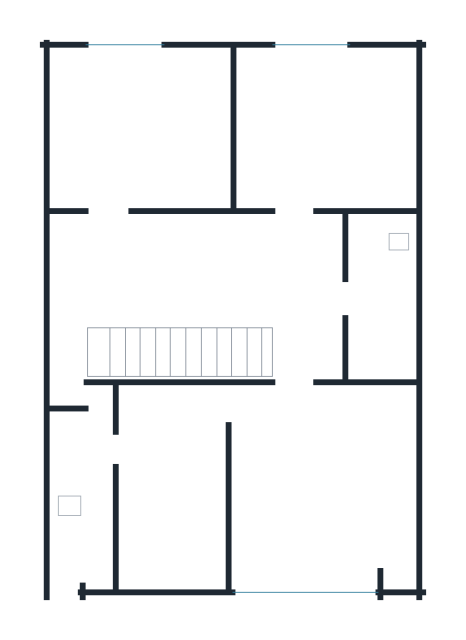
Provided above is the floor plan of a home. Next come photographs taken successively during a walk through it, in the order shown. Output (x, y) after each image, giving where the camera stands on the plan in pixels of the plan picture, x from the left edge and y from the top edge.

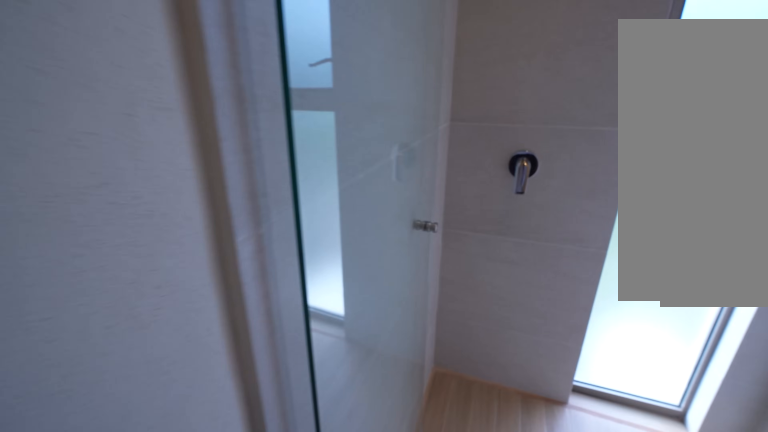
(90, 512)
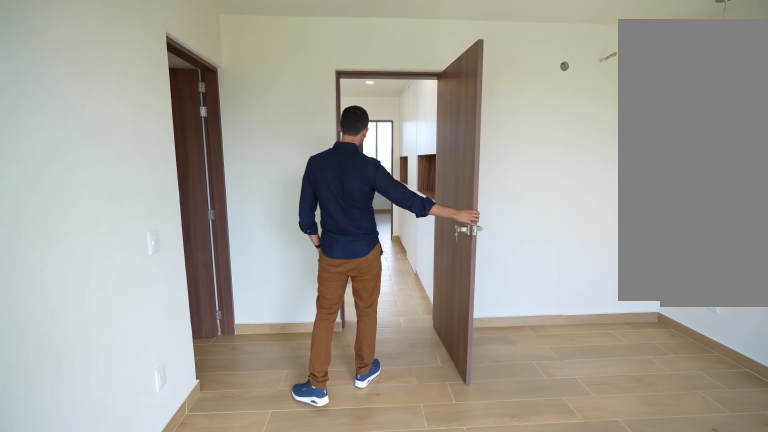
(255, 570)
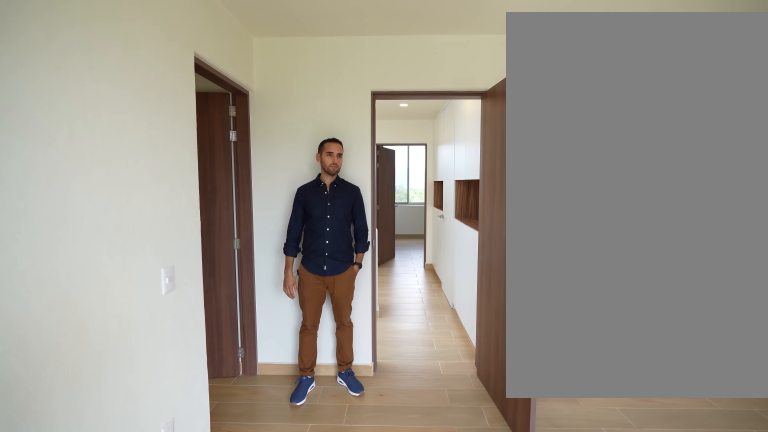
(284, 574)
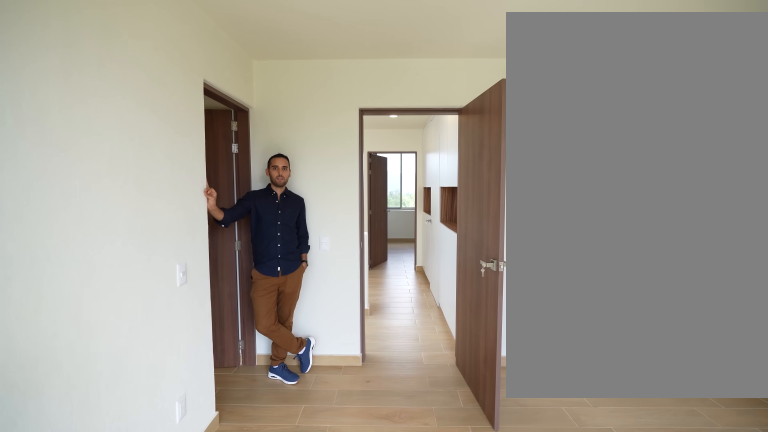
(288, 574)
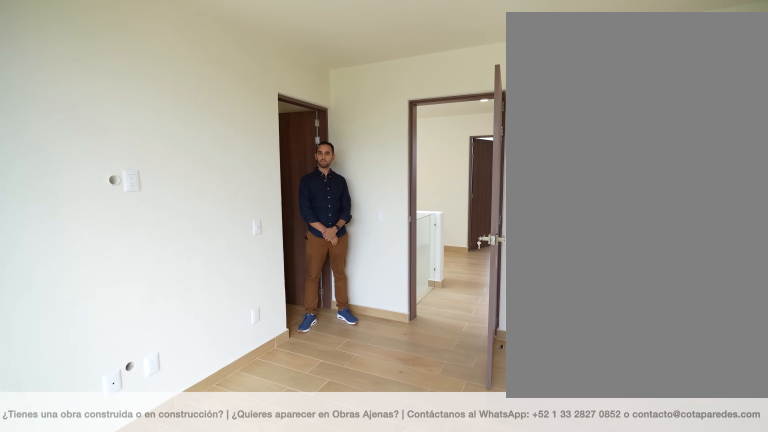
(300, 535)
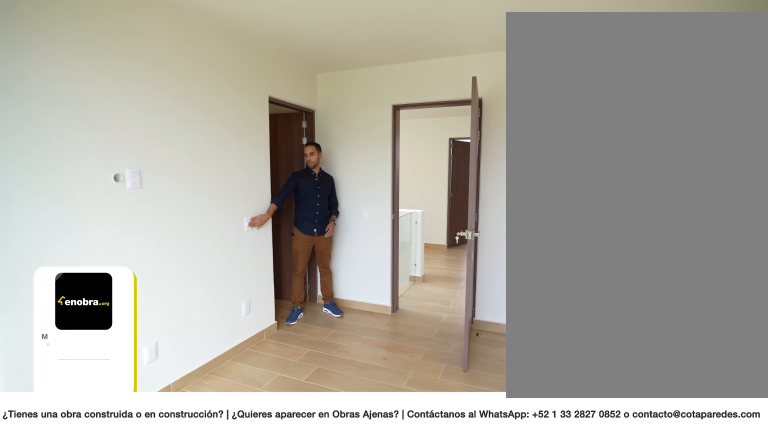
(341, 560)
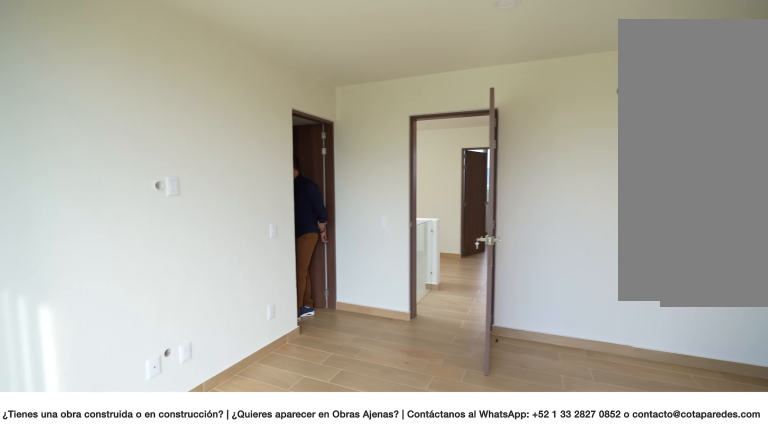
(352, 561)
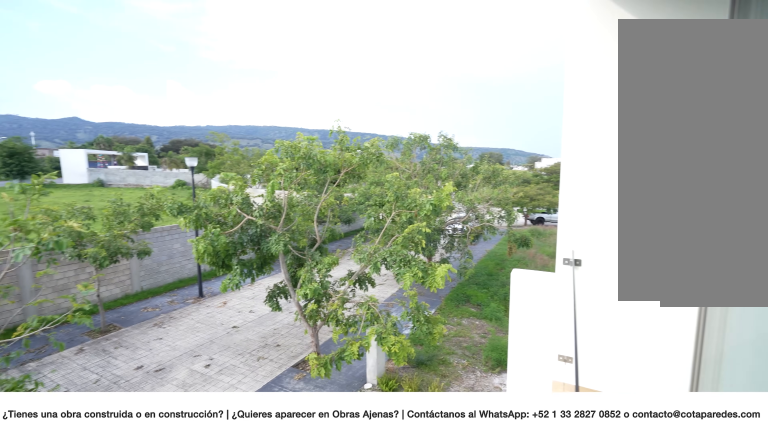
(350, 570)
